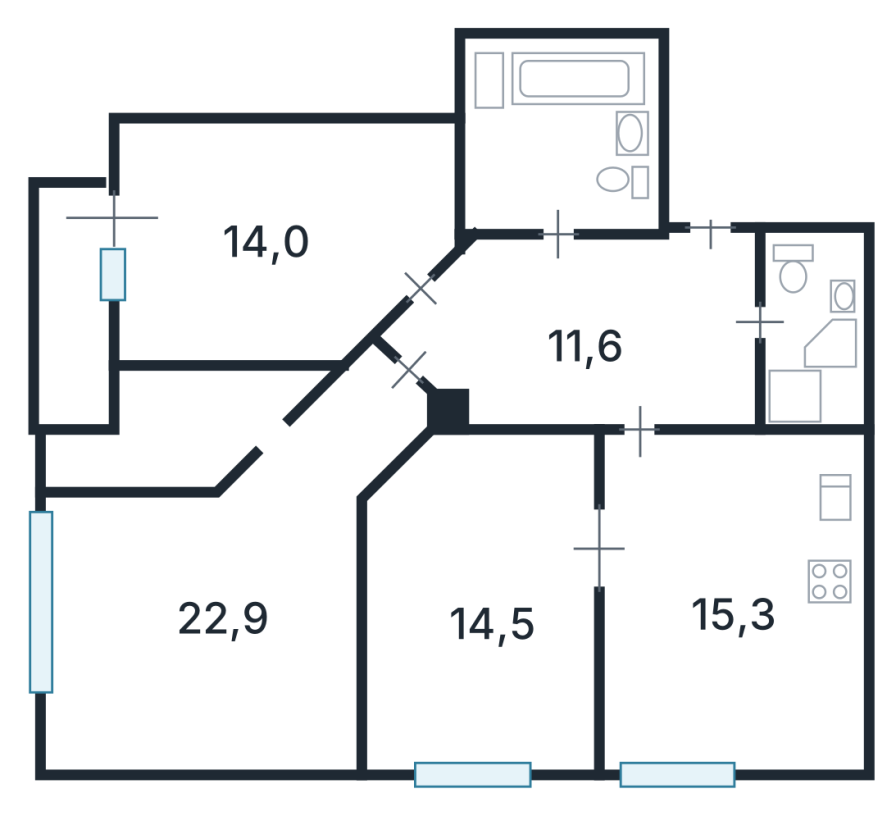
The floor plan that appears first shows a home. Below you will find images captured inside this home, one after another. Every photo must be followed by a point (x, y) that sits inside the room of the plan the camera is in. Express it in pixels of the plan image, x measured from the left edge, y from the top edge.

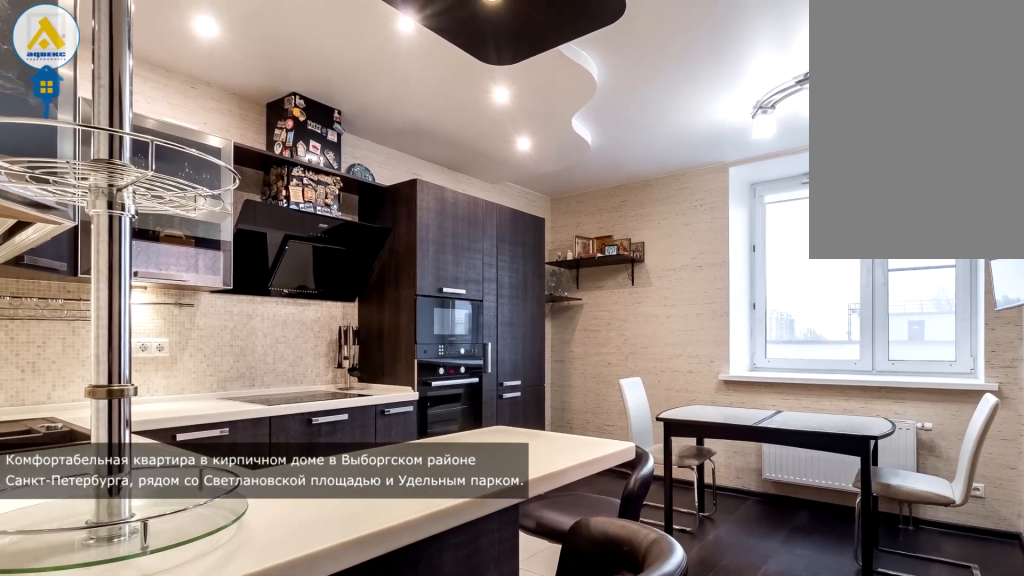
(732, 595)
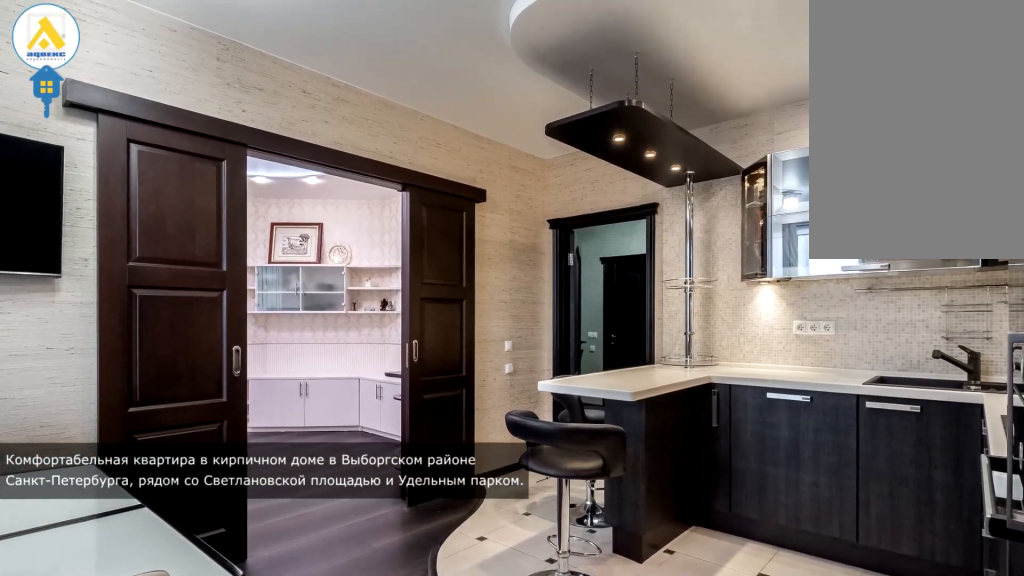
(758, 596)
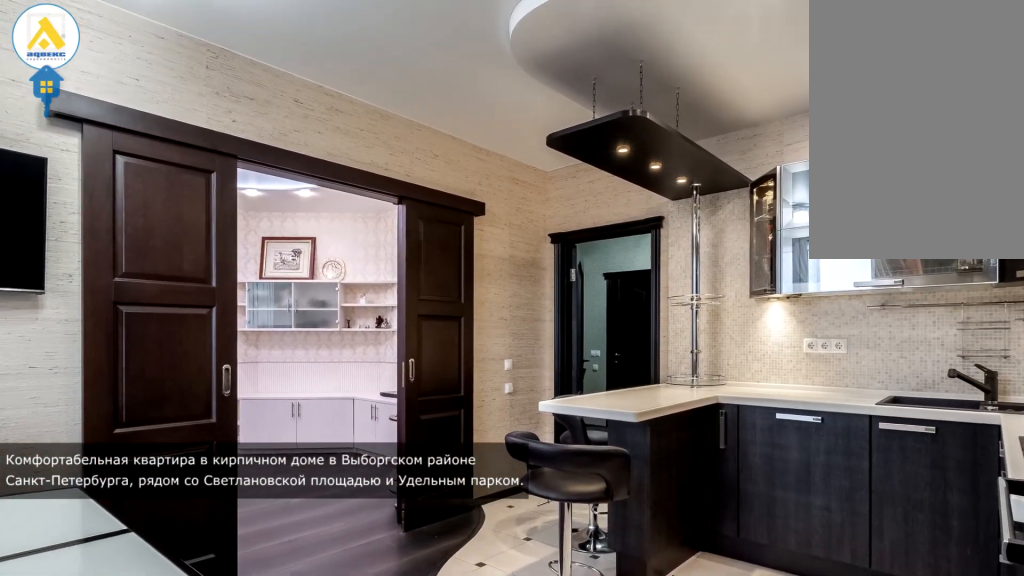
(735, 594)
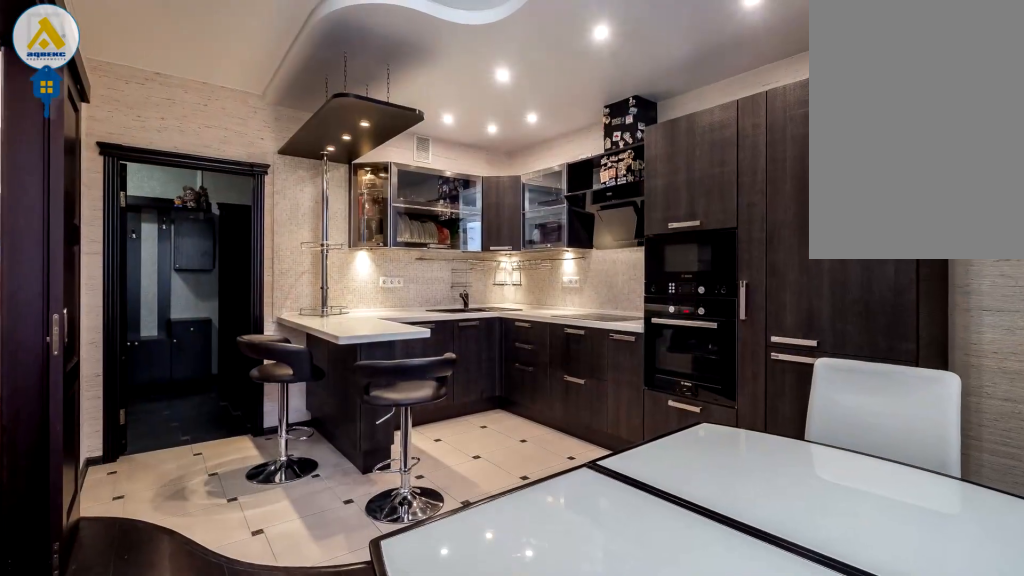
(739, 612)
